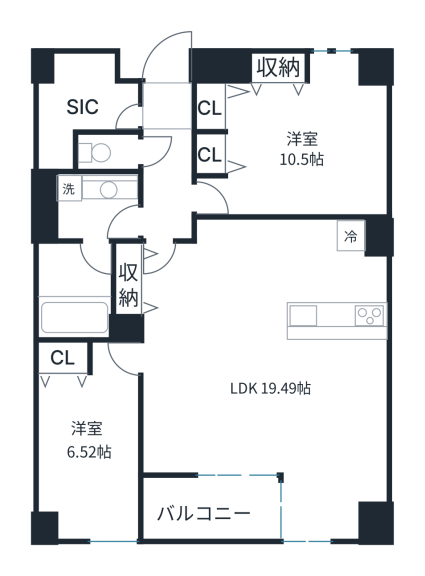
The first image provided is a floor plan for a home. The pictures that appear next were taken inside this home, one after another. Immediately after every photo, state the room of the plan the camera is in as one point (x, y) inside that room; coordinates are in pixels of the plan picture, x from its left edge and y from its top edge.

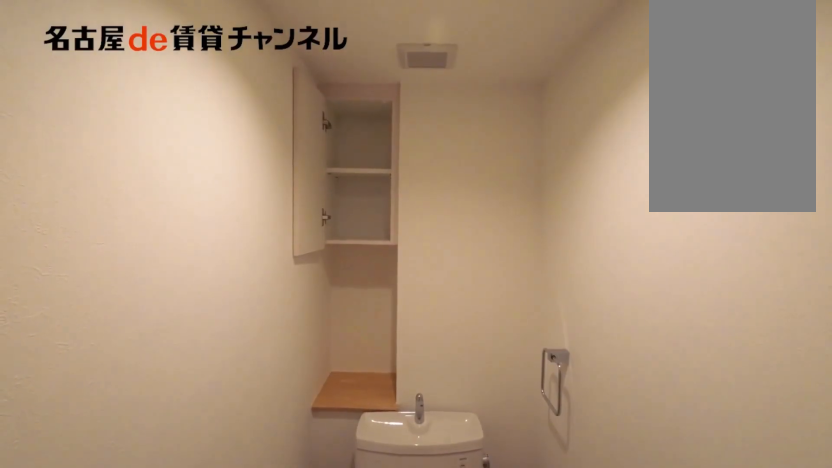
(106, 152)
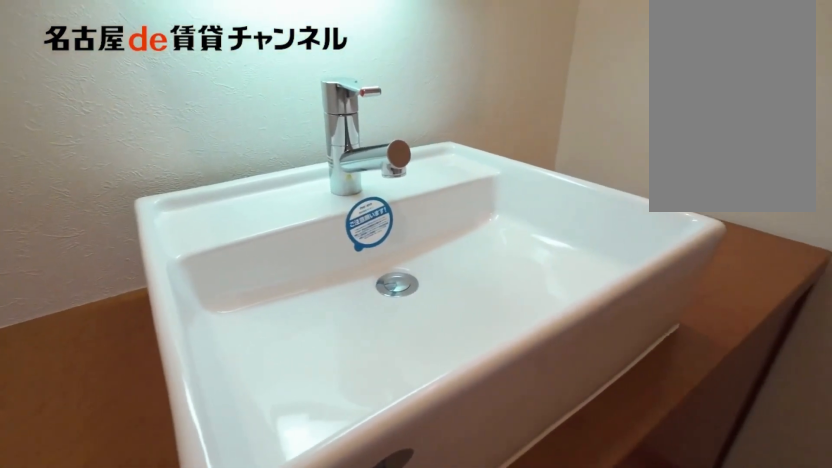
(93, 206)
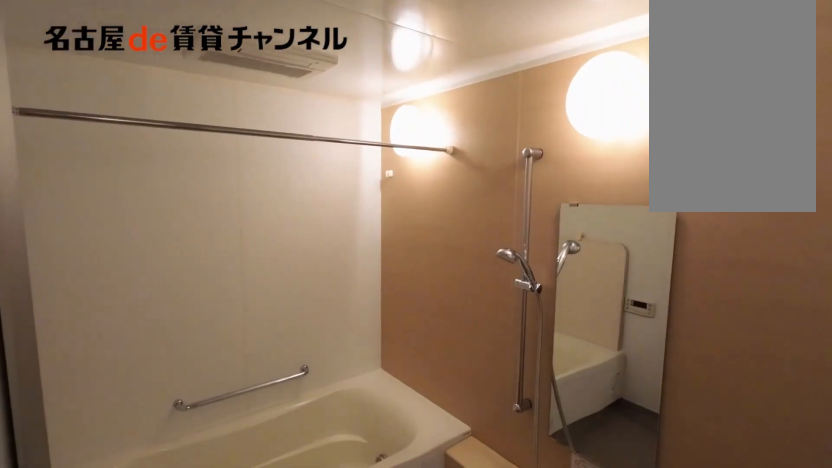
(79, 290)
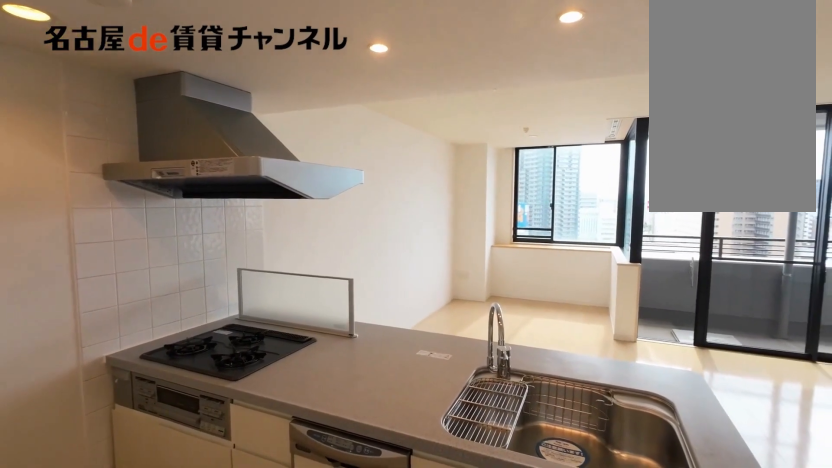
(336, 320)
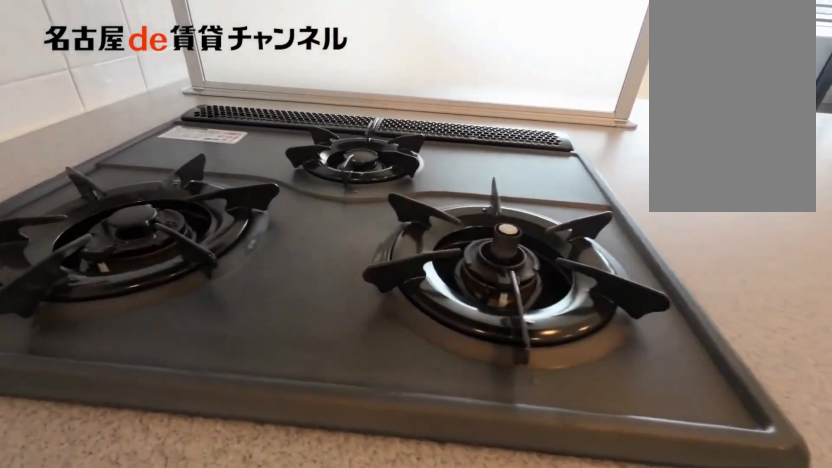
(336, 320)
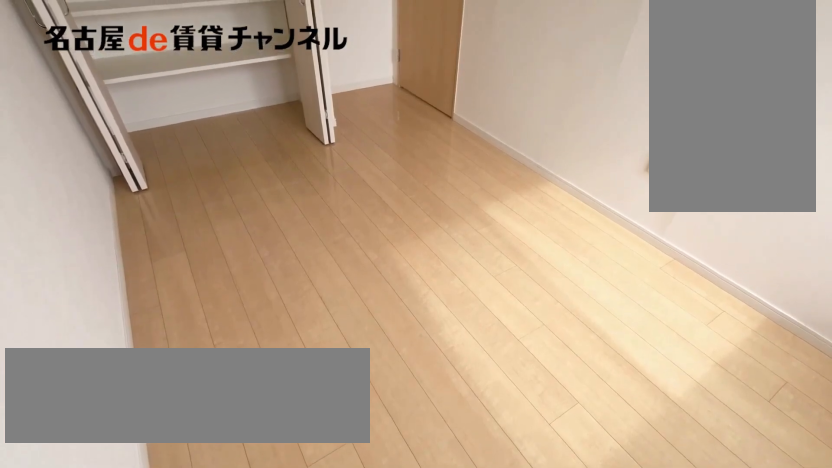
(92, 436)
